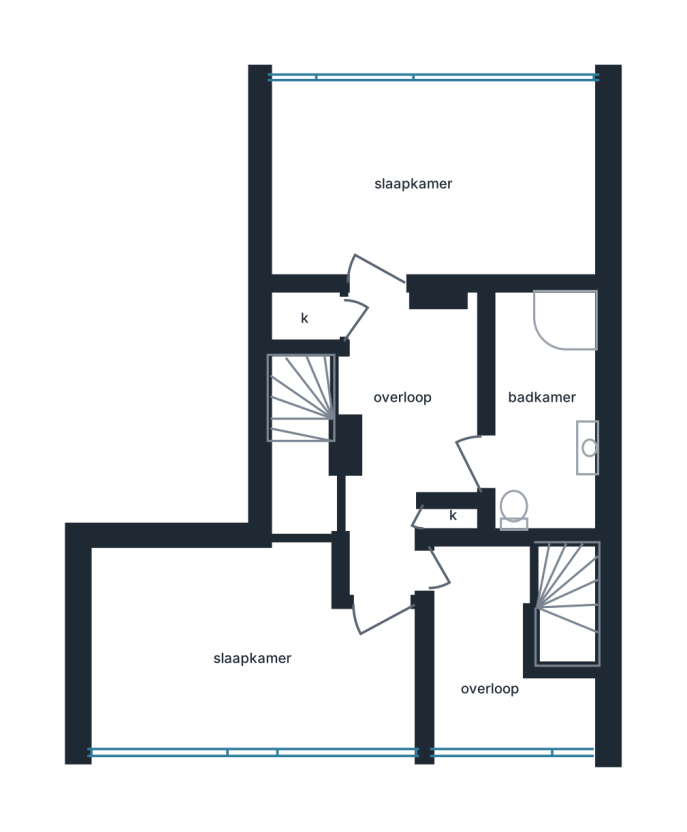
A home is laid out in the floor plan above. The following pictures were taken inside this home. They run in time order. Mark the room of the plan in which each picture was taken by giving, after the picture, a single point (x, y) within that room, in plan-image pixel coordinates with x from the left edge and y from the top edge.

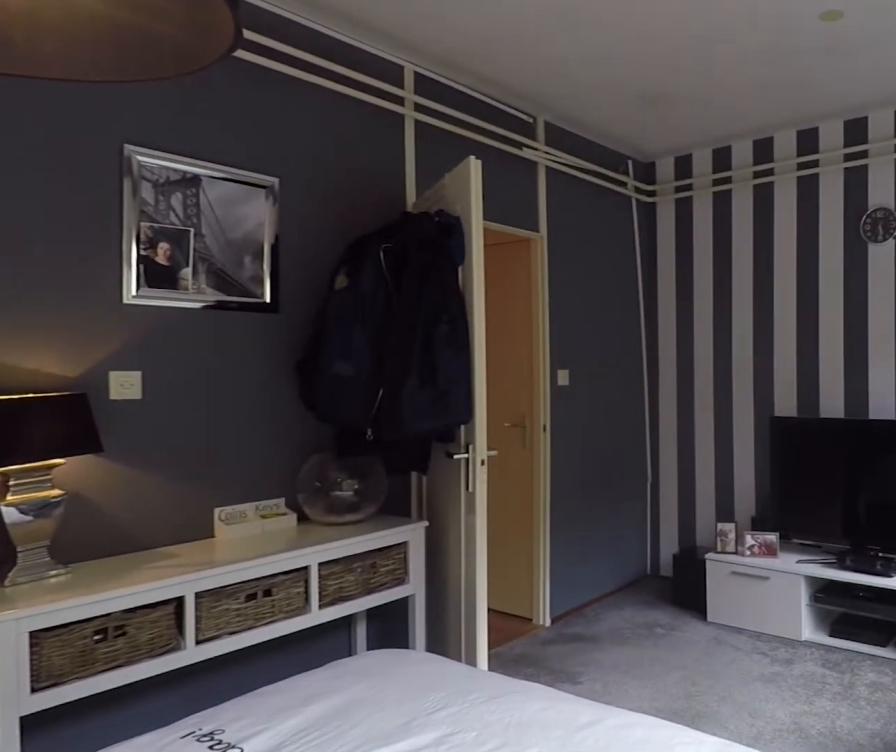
(435, 183)
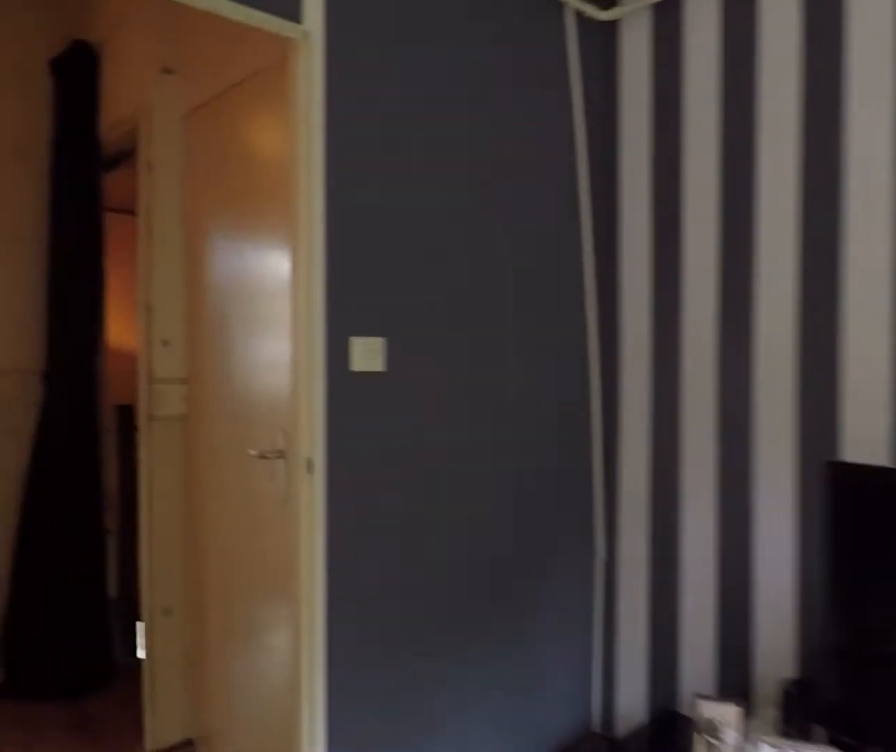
(435, 183)
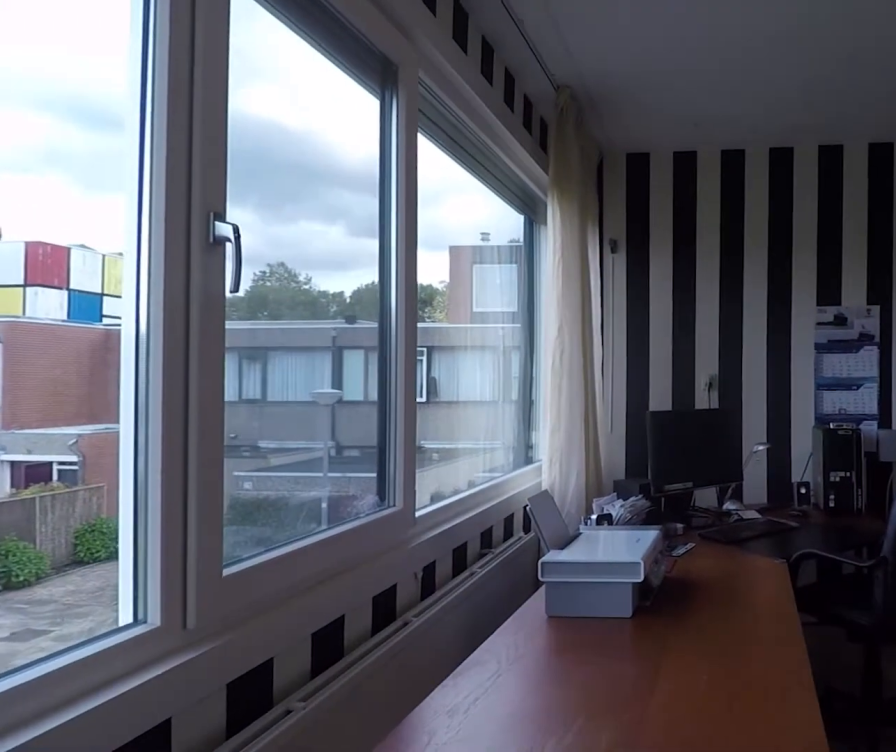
(353, 670)
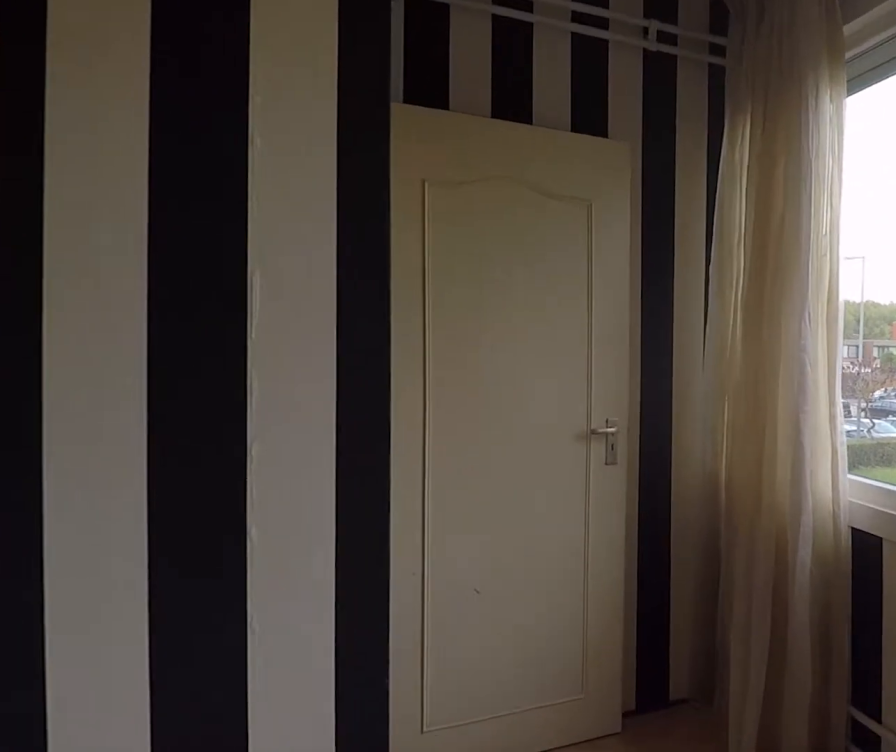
(353, 670)
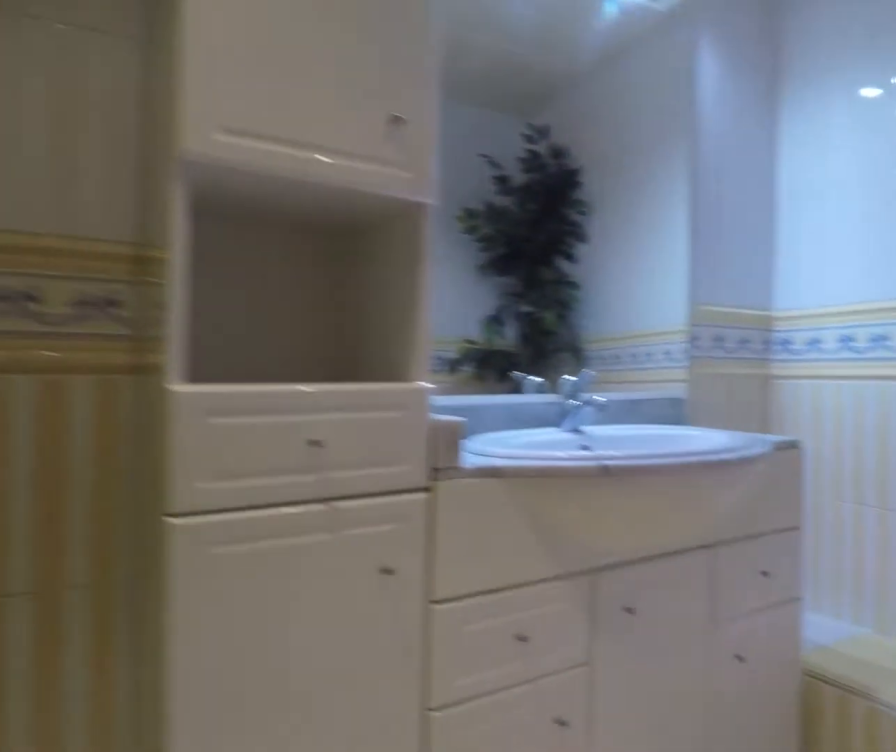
(562, 515)
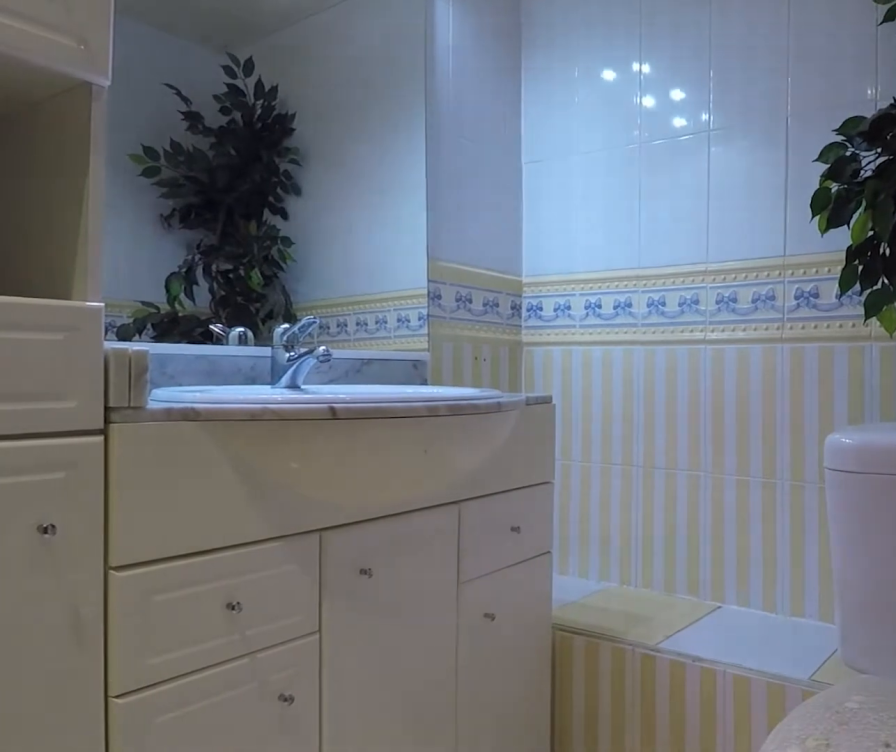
(523, 417)
